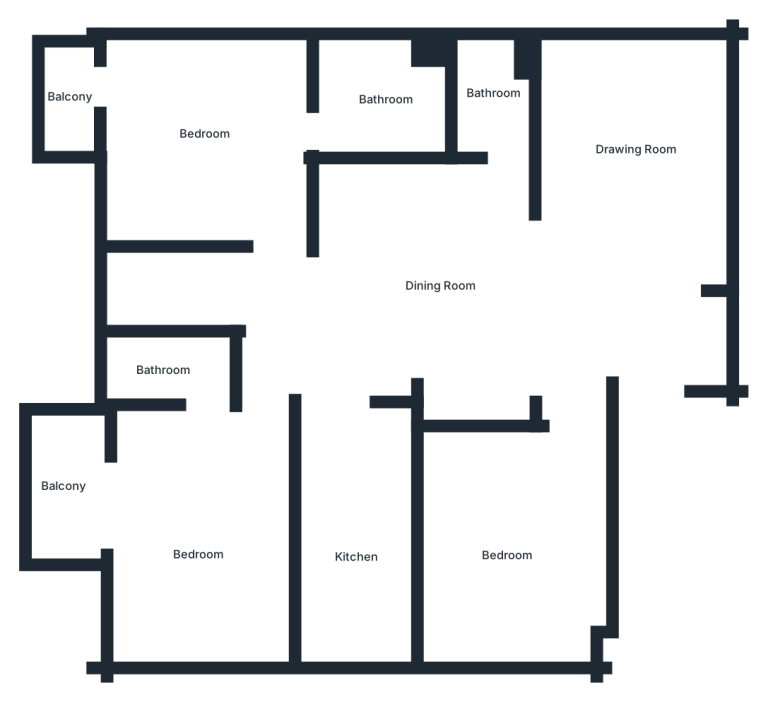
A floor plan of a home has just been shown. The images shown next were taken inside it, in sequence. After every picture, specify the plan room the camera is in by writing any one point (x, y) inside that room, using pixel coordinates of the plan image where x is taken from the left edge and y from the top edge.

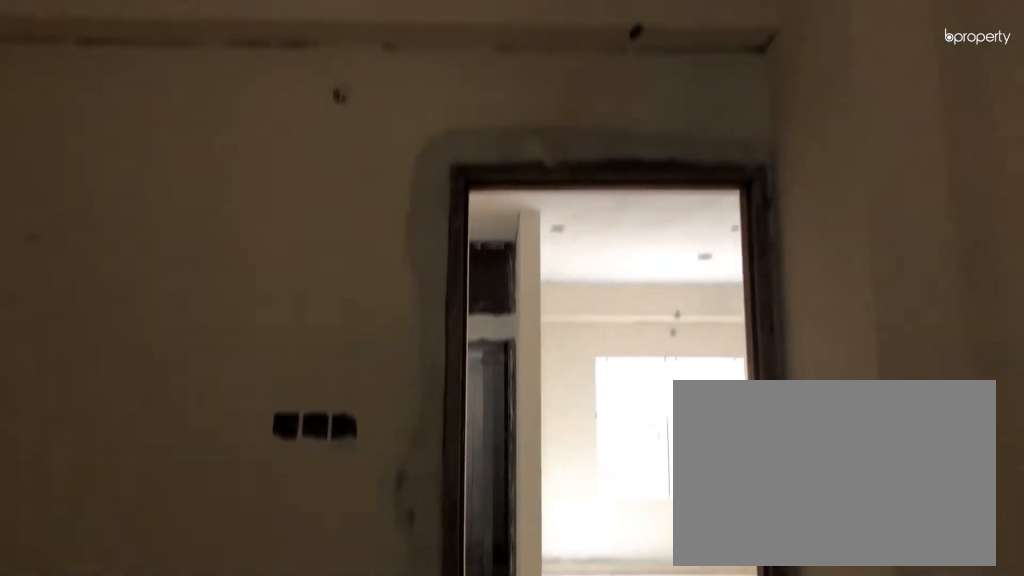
(514, 551)
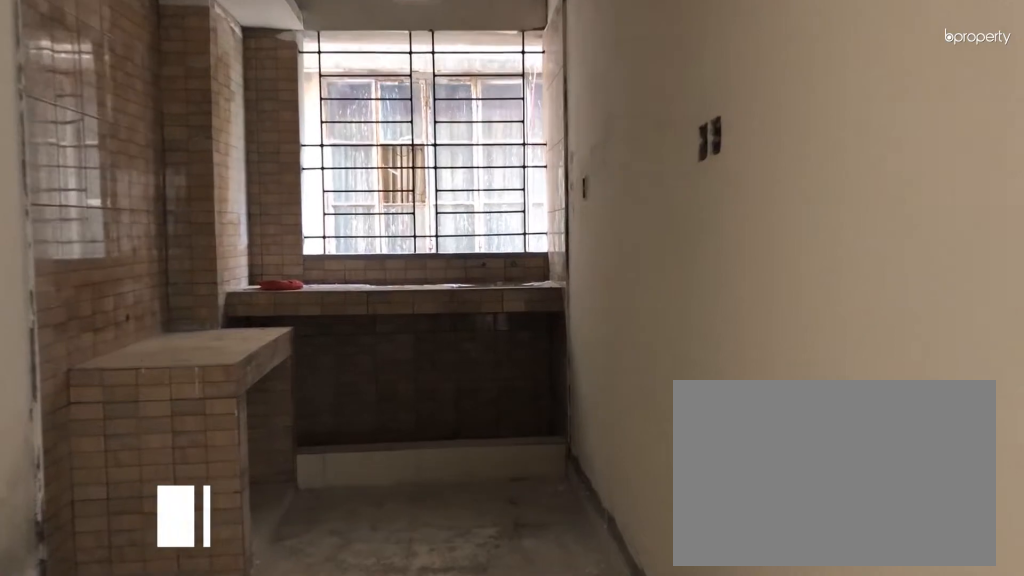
(364, 553)
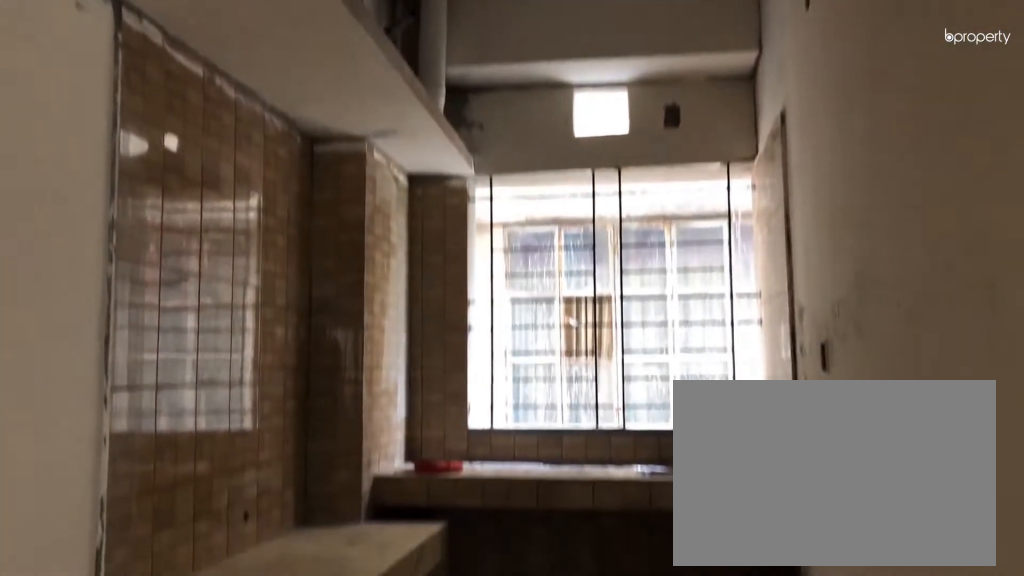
(364, 553)
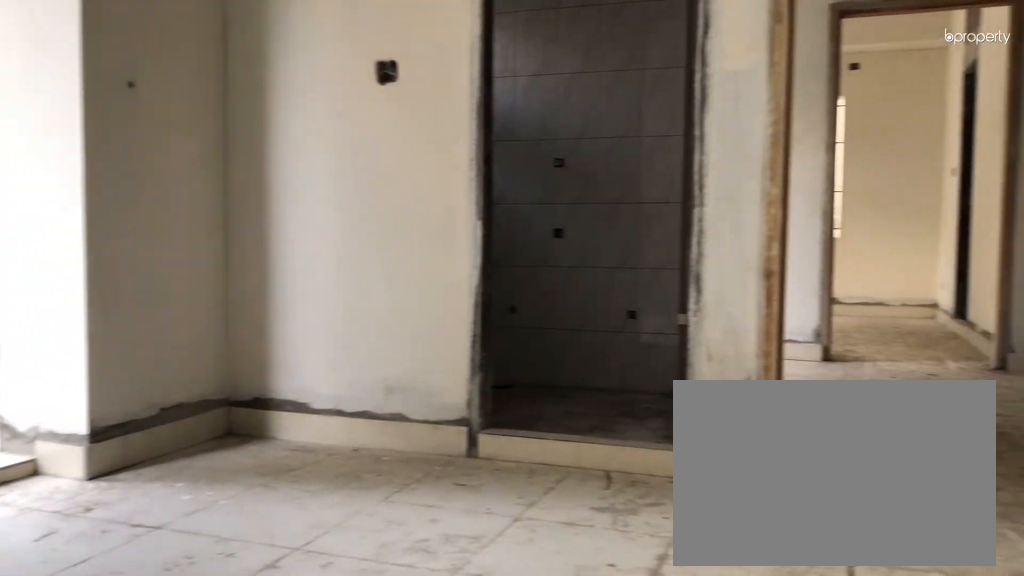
(197, 528)
